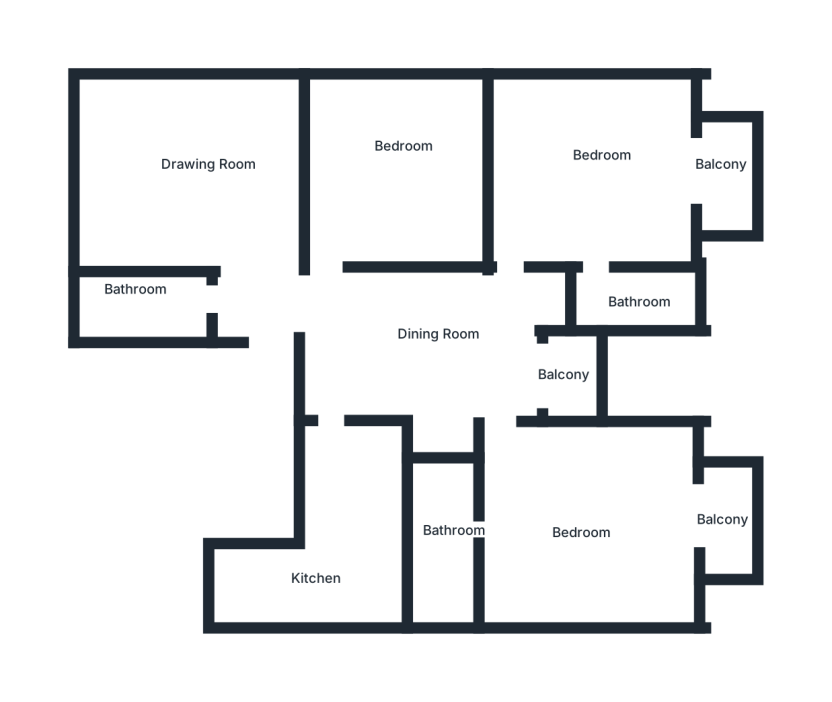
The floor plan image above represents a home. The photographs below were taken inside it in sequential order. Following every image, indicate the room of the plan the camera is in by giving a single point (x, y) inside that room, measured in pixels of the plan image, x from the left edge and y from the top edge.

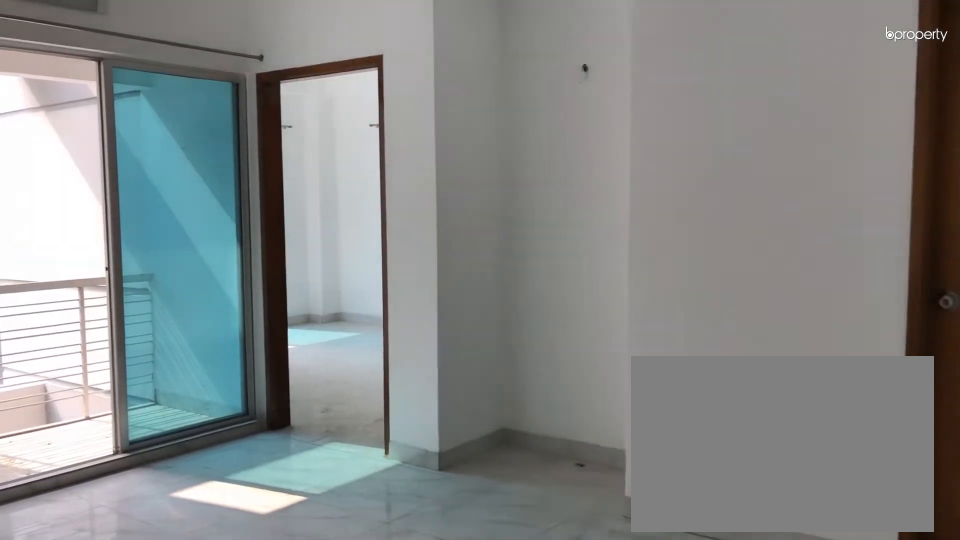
(467, 357)
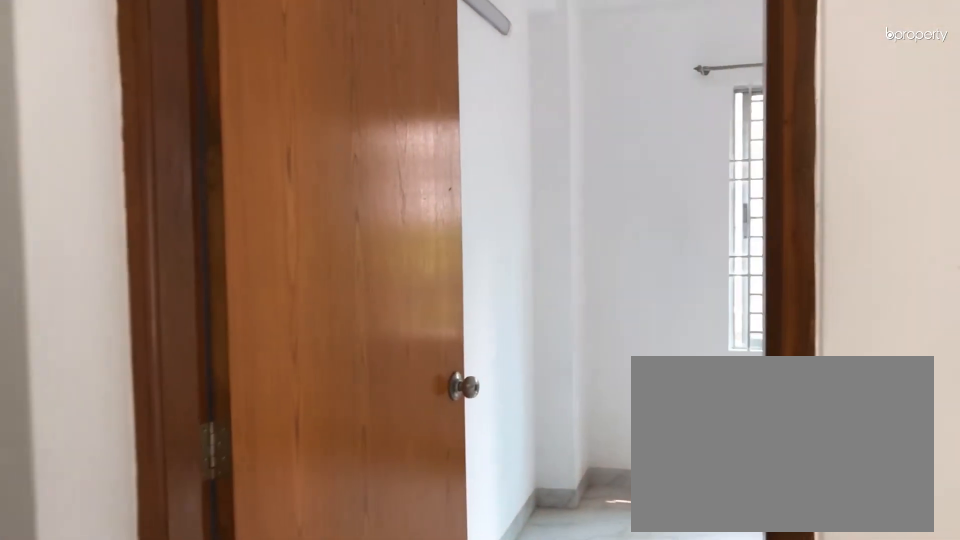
(327, 266)
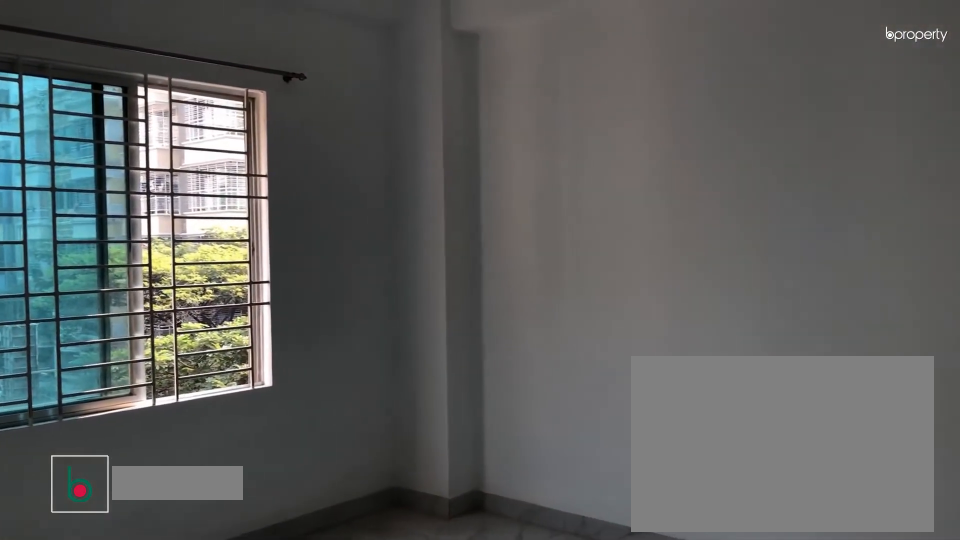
(396, 170)
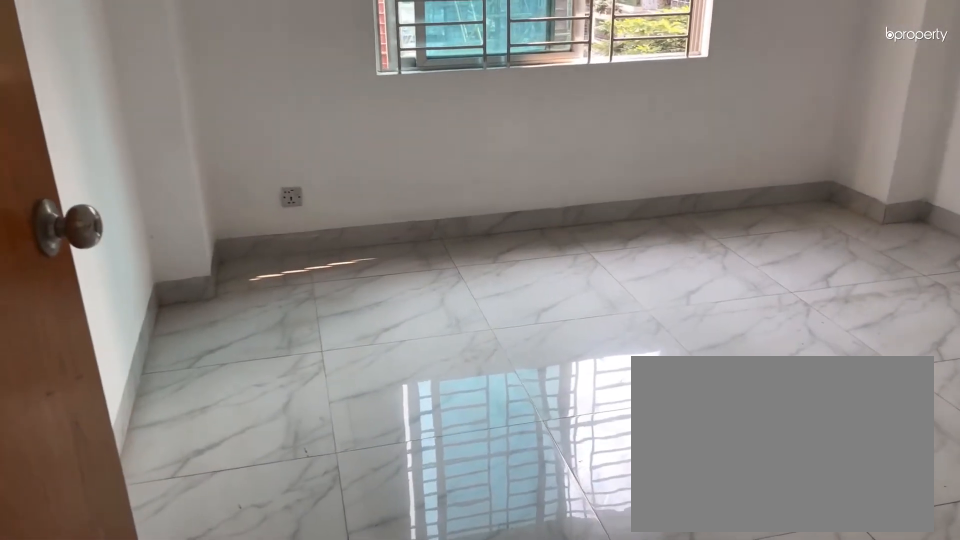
(396, 170)
